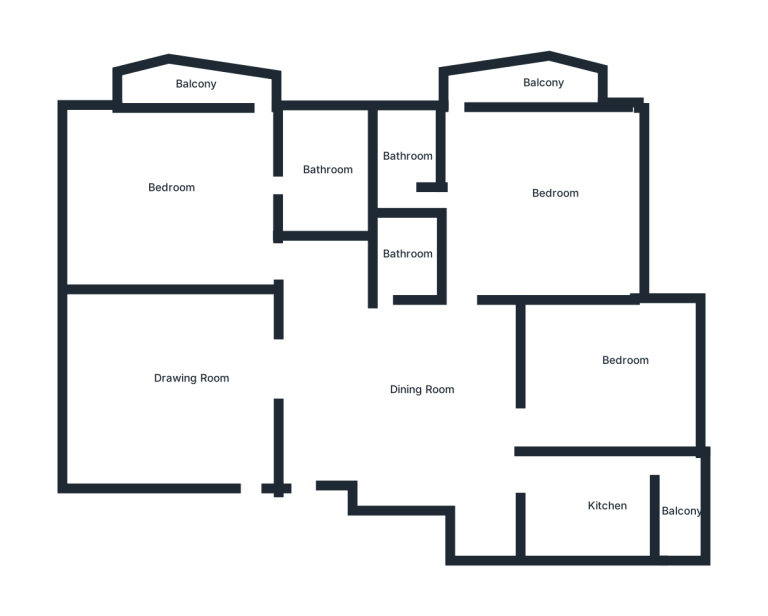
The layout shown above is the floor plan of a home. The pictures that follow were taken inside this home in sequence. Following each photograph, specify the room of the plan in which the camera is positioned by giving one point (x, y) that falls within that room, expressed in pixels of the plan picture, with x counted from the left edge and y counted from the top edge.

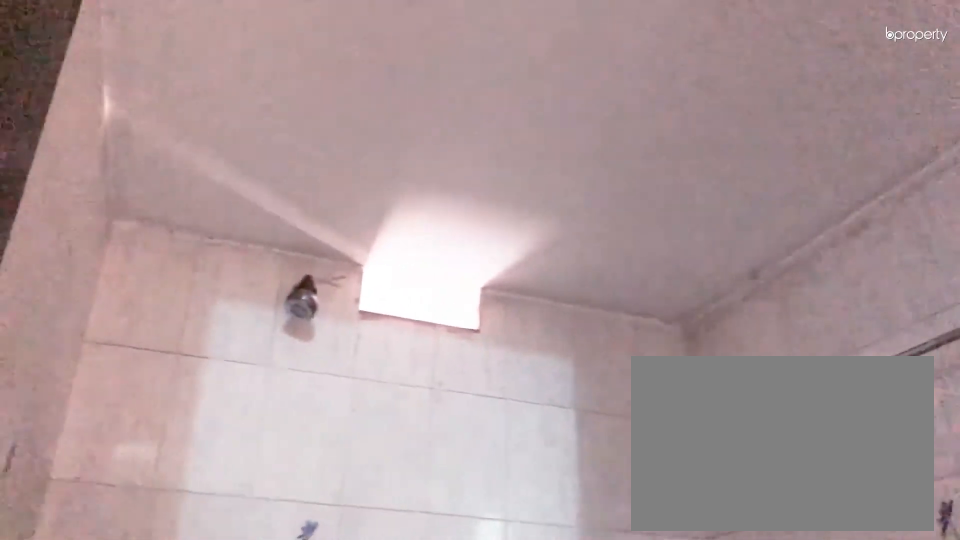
(400, 258)
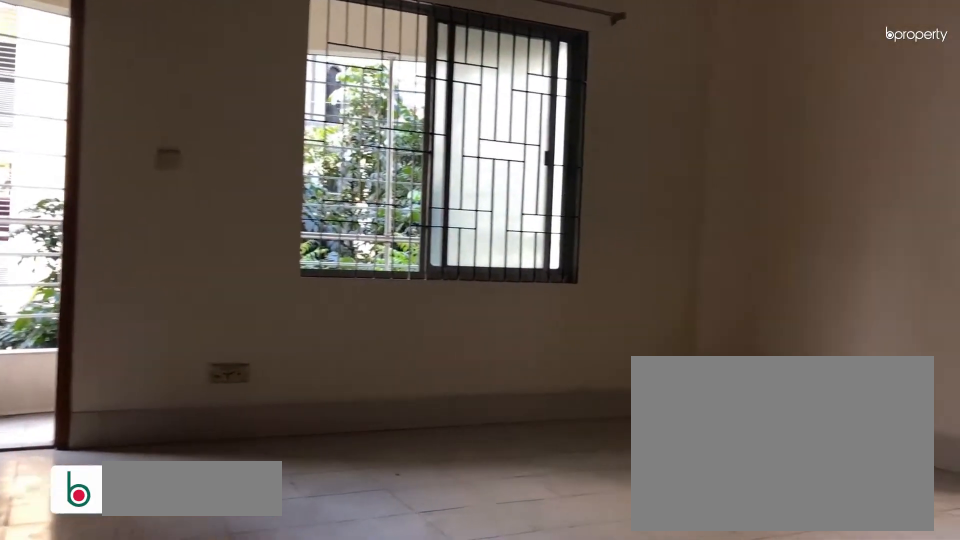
(541, 193)
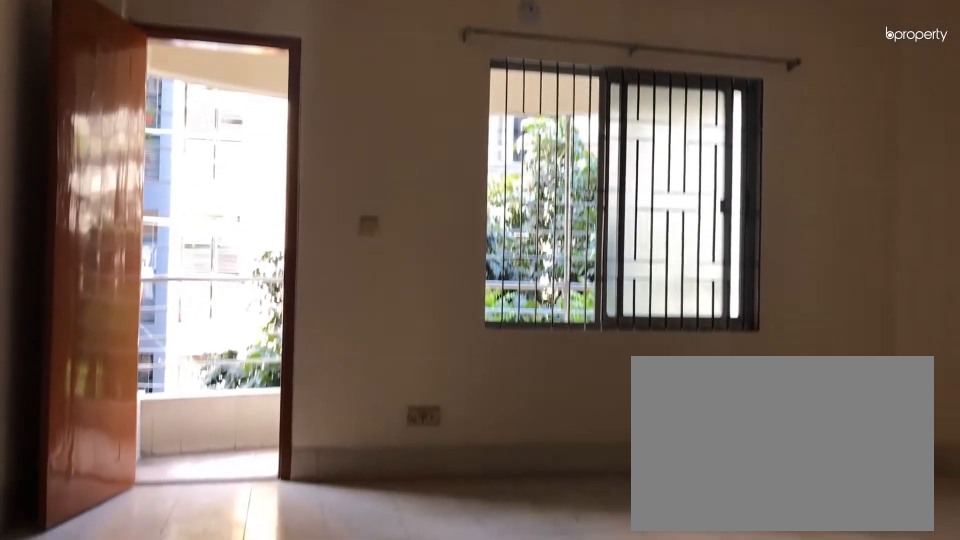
(541, 193)
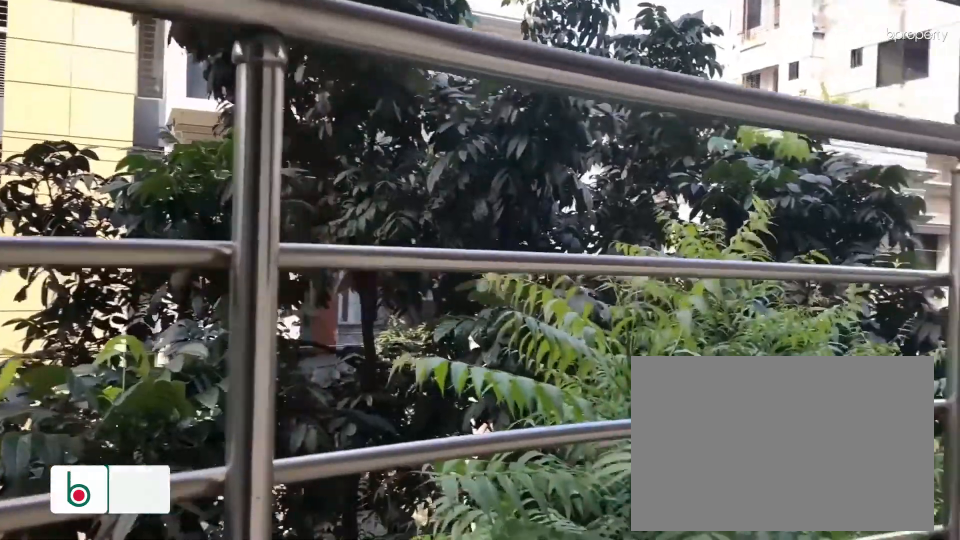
(535, 84)
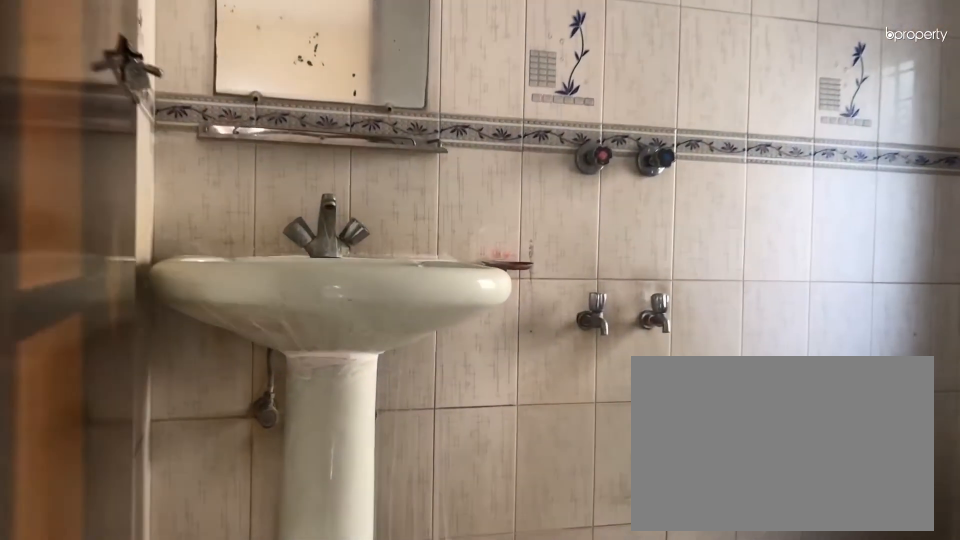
(398, 165)
